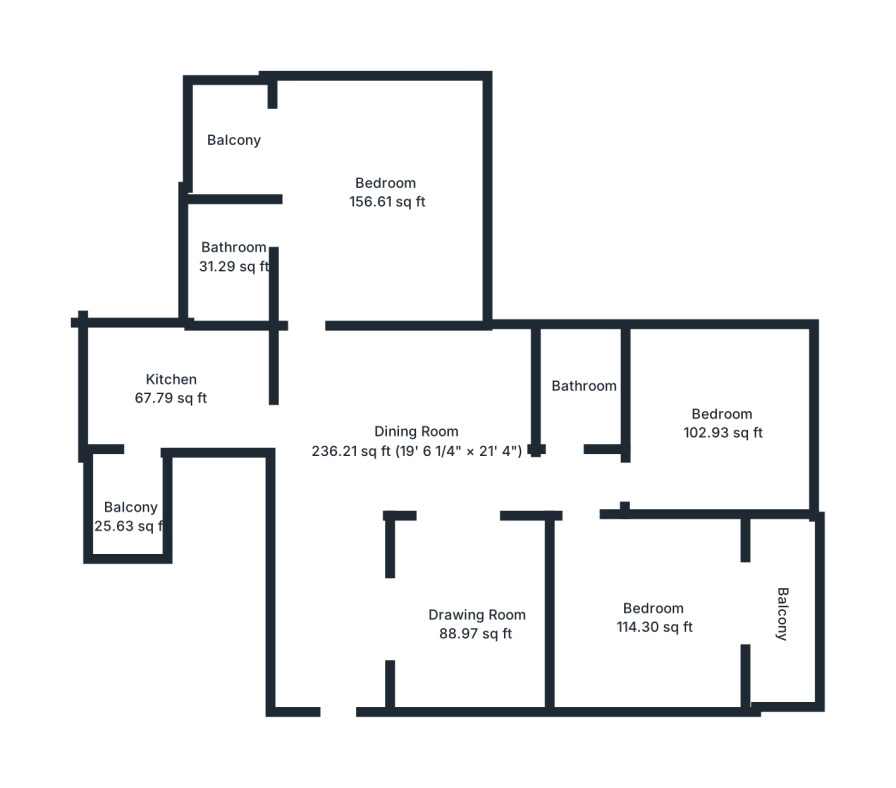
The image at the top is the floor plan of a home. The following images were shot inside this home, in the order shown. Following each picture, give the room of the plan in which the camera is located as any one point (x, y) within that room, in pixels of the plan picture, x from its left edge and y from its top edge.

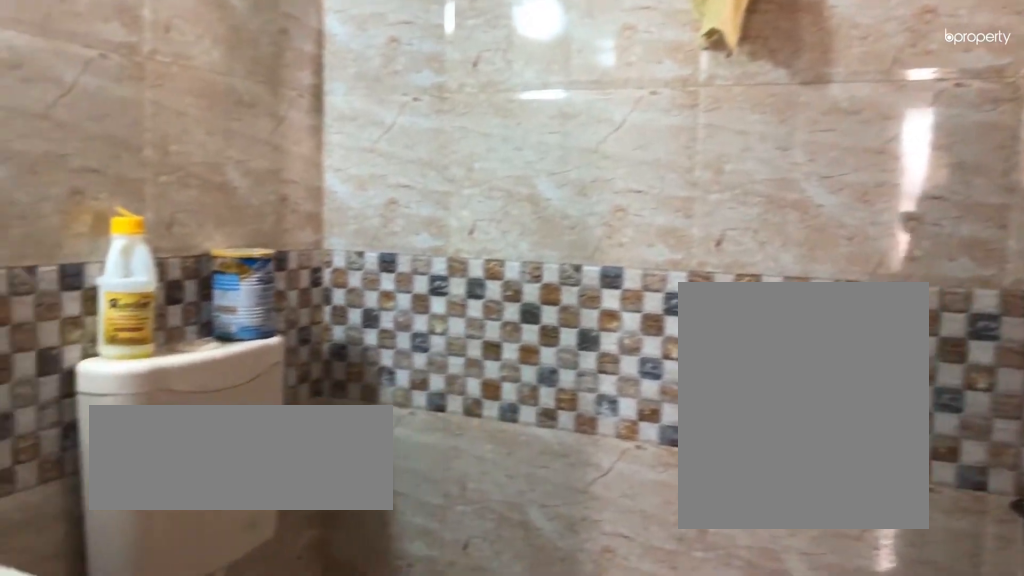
(232, 260)
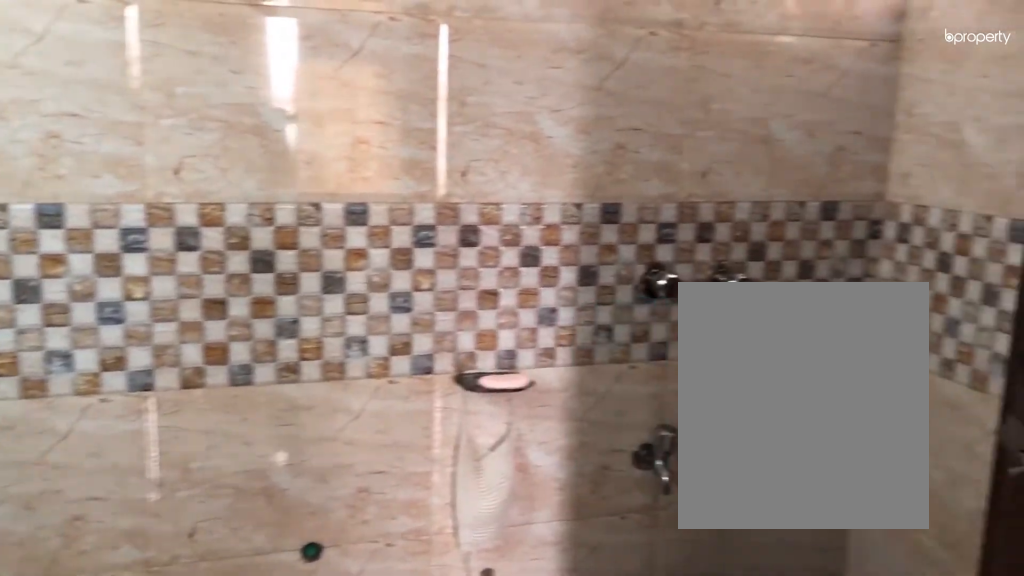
(232, 260)
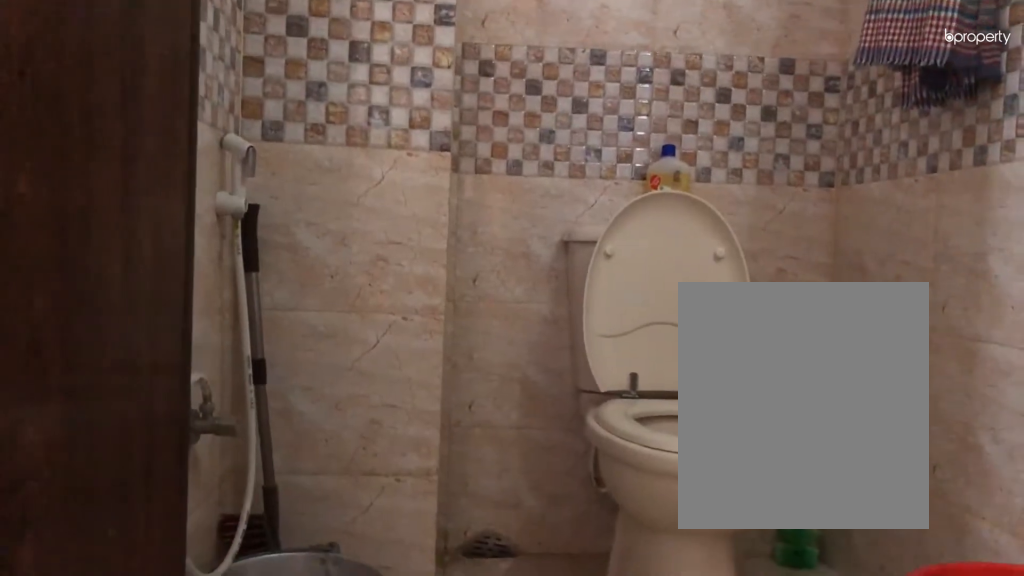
(584, 388)
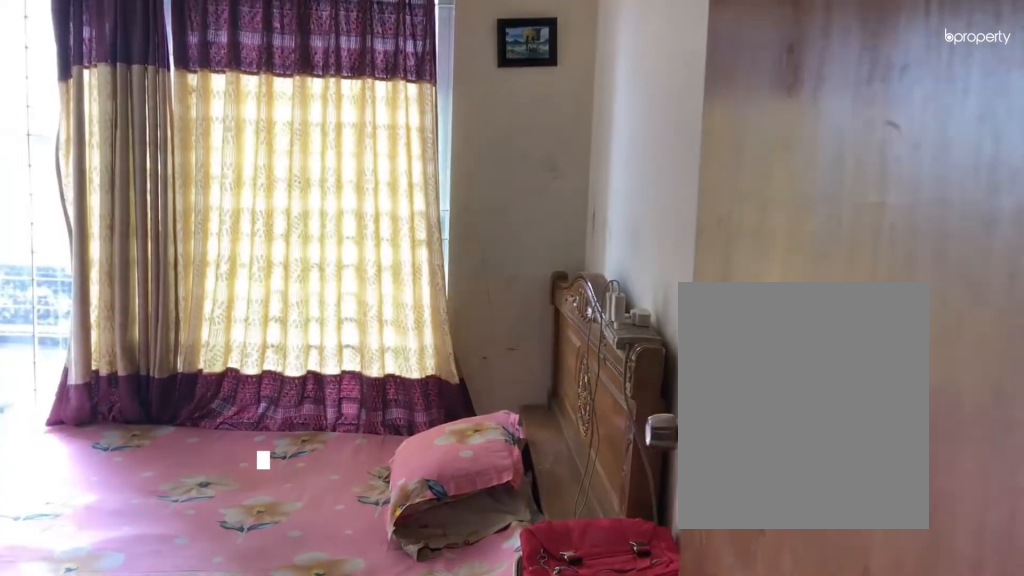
(723, 420)
